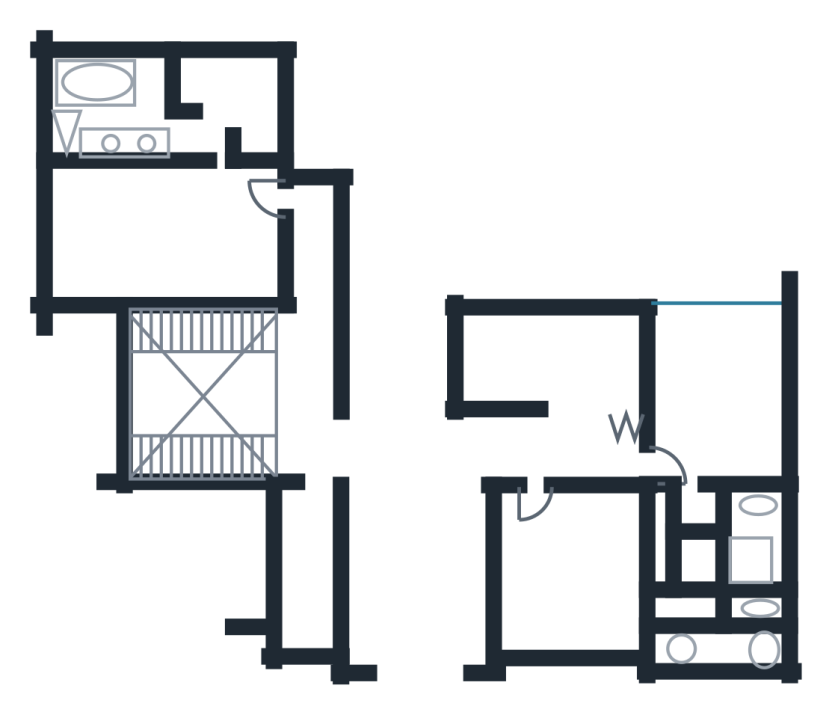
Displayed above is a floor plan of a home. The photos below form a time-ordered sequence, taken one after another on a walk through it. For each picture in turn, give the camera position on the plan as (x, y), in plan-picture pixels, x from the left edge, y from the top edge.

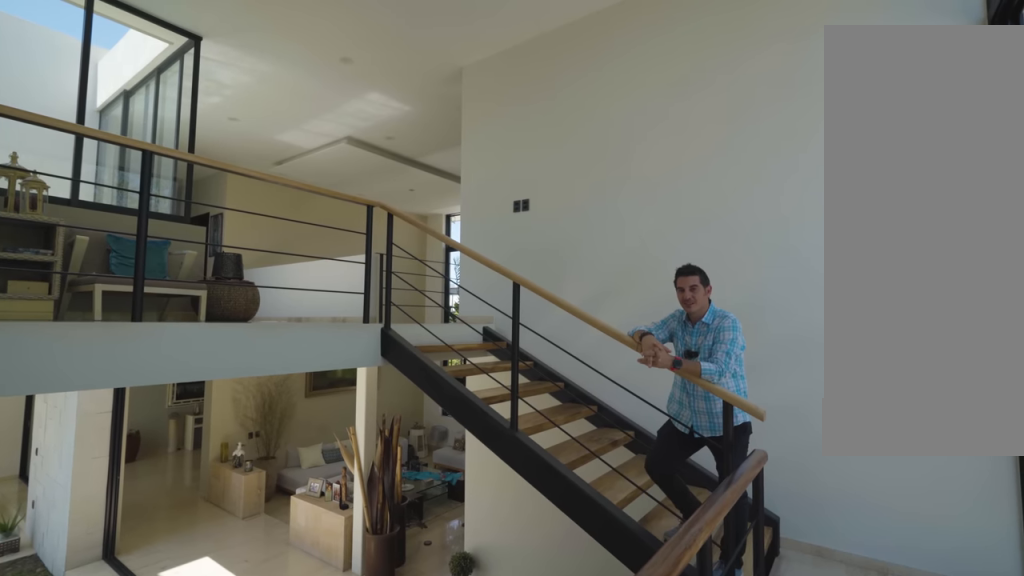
(150, 339)
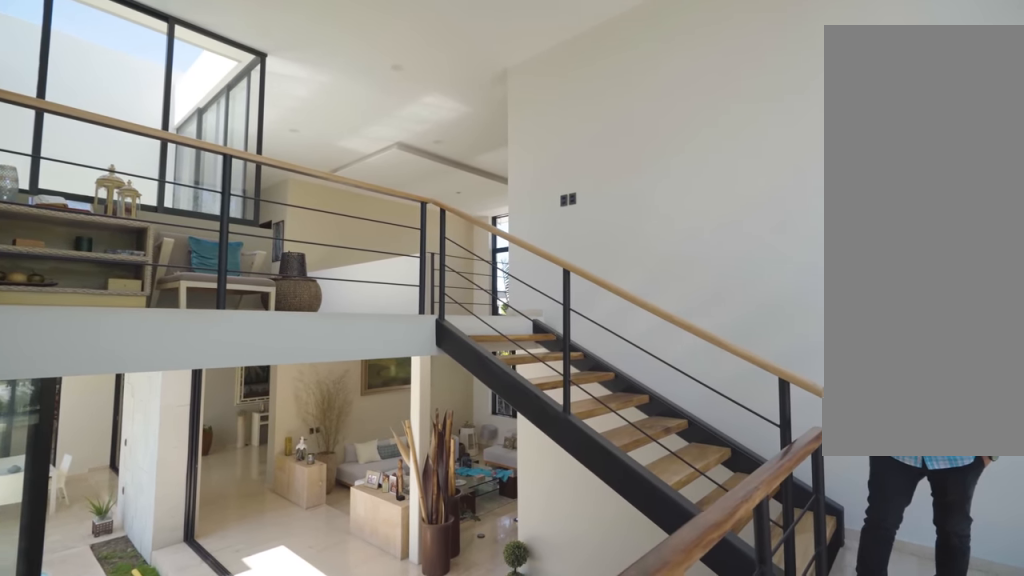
(164, 326)
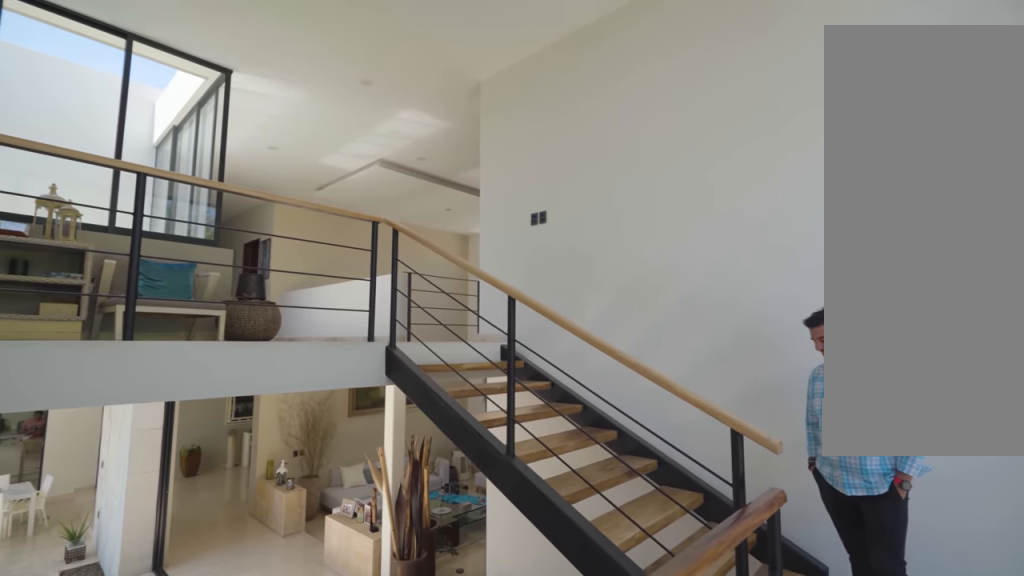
(151, 332)
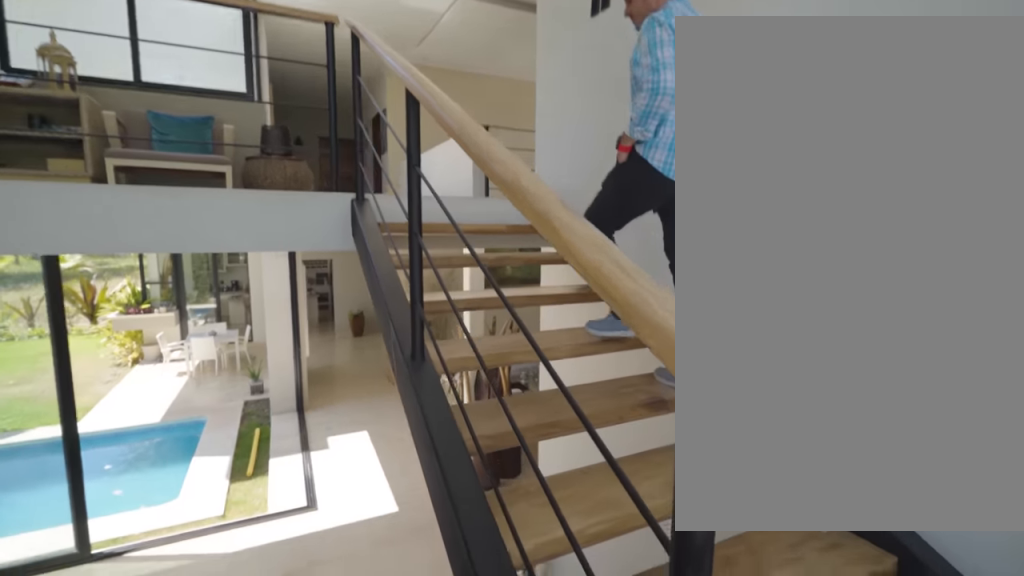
(150, 372)
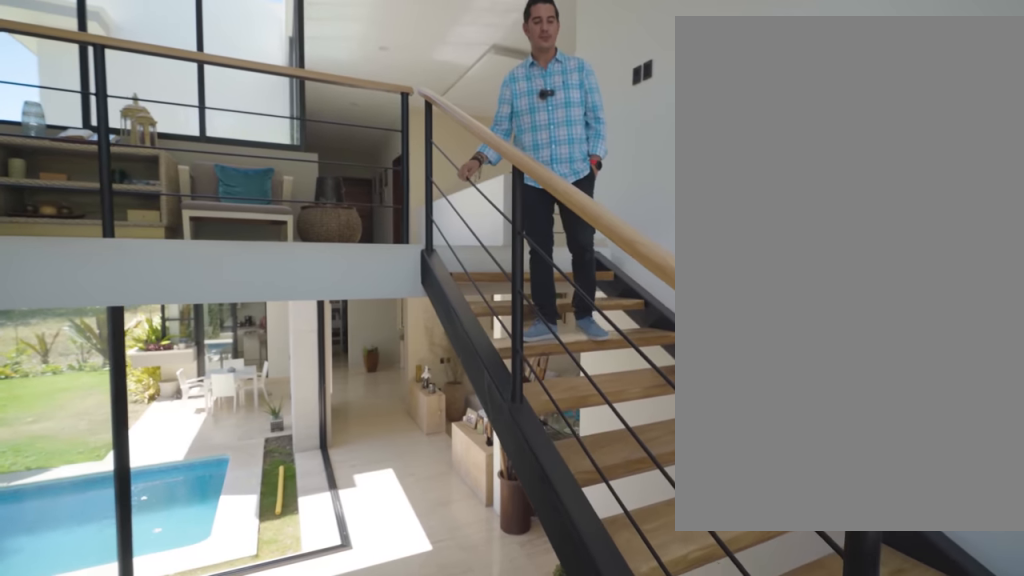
(151, 461)
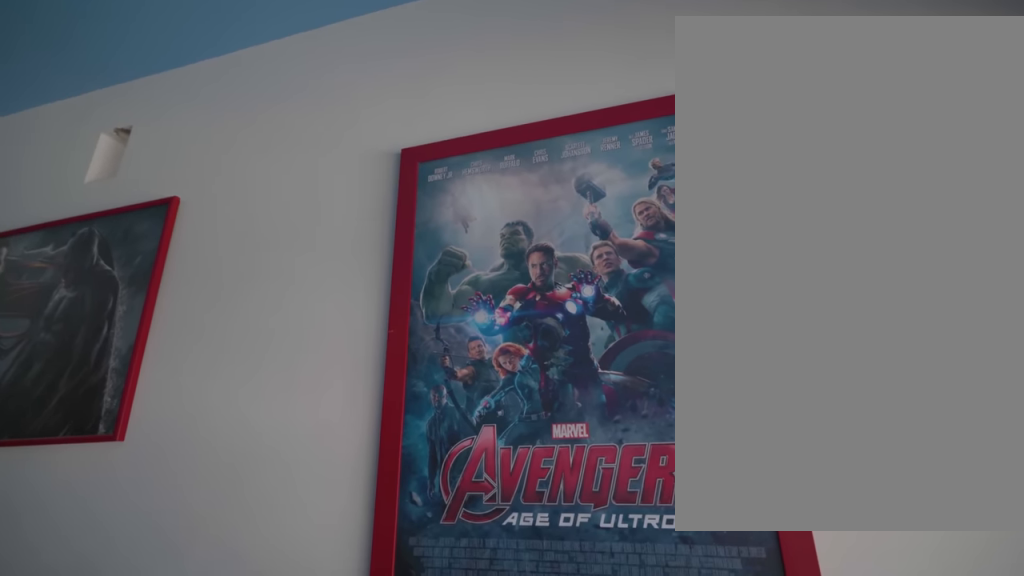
(600, 643)
